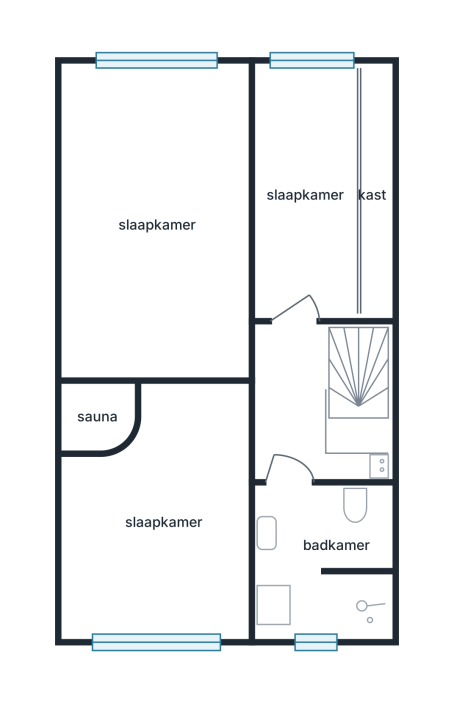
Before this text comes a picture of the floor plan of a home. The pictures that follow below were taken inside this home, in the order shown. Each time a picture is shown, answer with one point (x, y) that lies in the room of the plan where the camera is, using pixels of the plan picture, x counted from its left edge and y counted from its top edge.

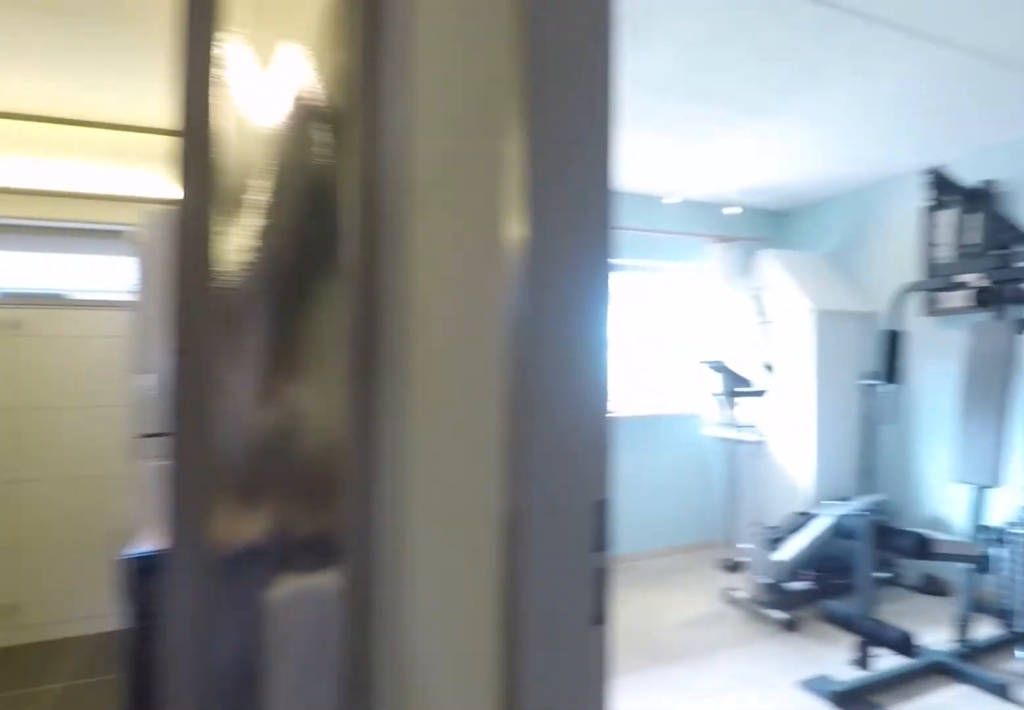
(297, 407)
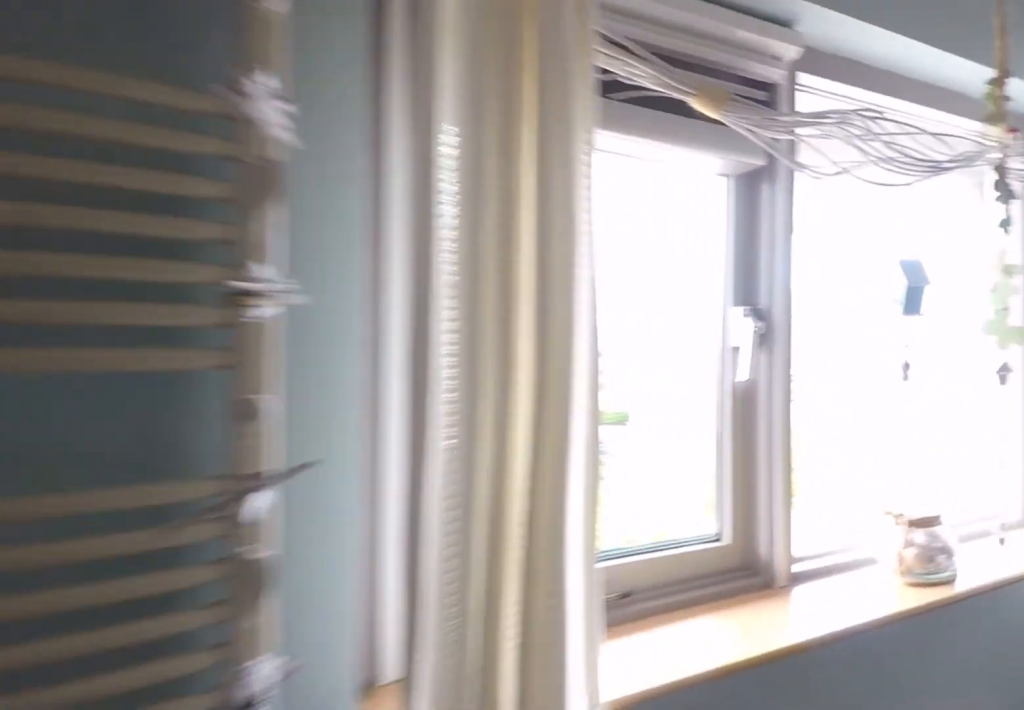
(163, 520)
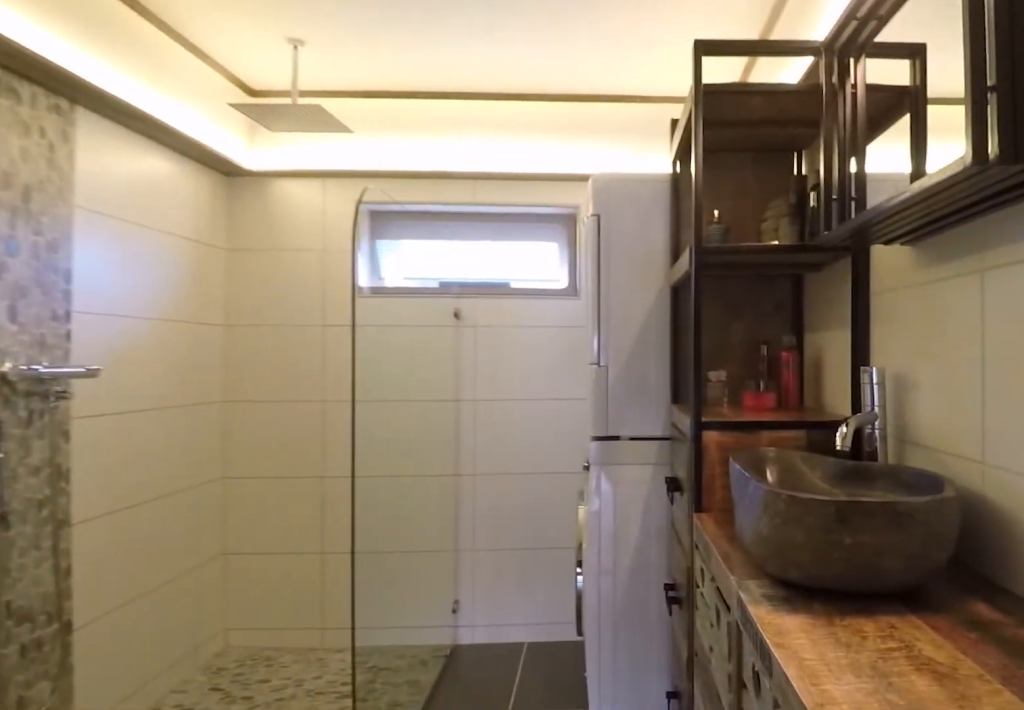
(320, 559)
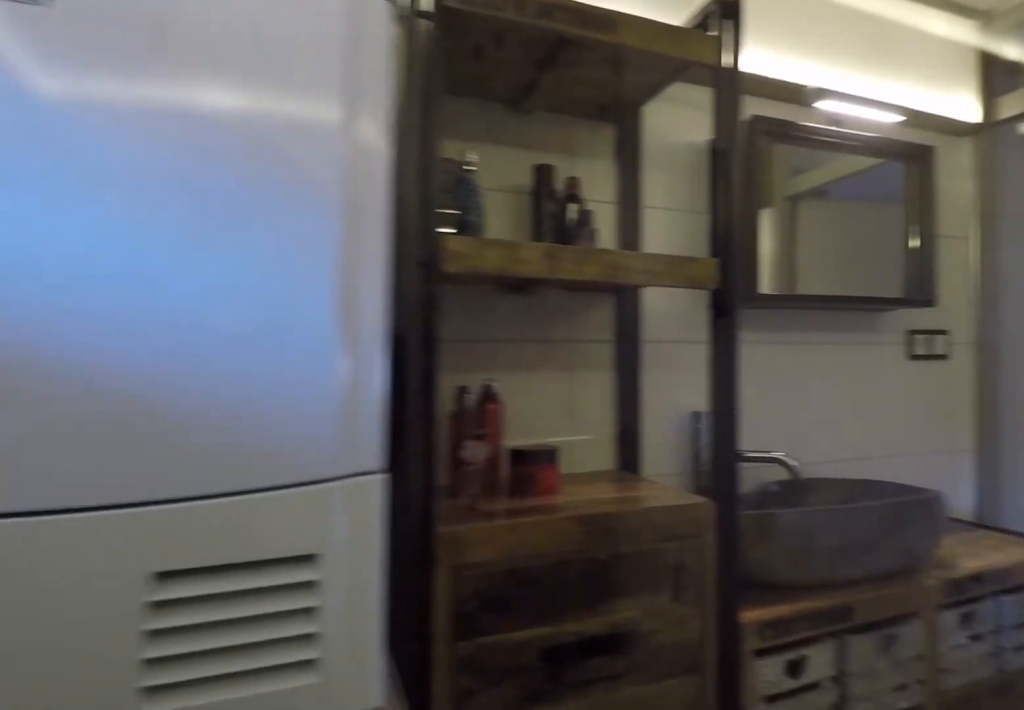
(320, 559)
